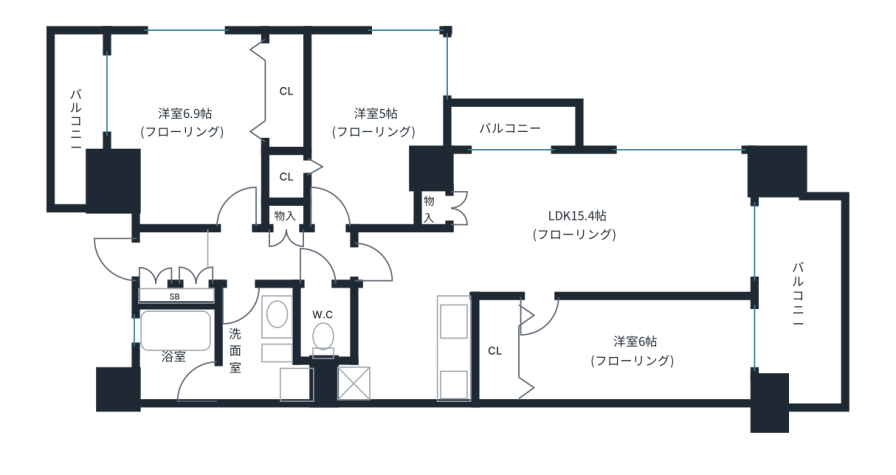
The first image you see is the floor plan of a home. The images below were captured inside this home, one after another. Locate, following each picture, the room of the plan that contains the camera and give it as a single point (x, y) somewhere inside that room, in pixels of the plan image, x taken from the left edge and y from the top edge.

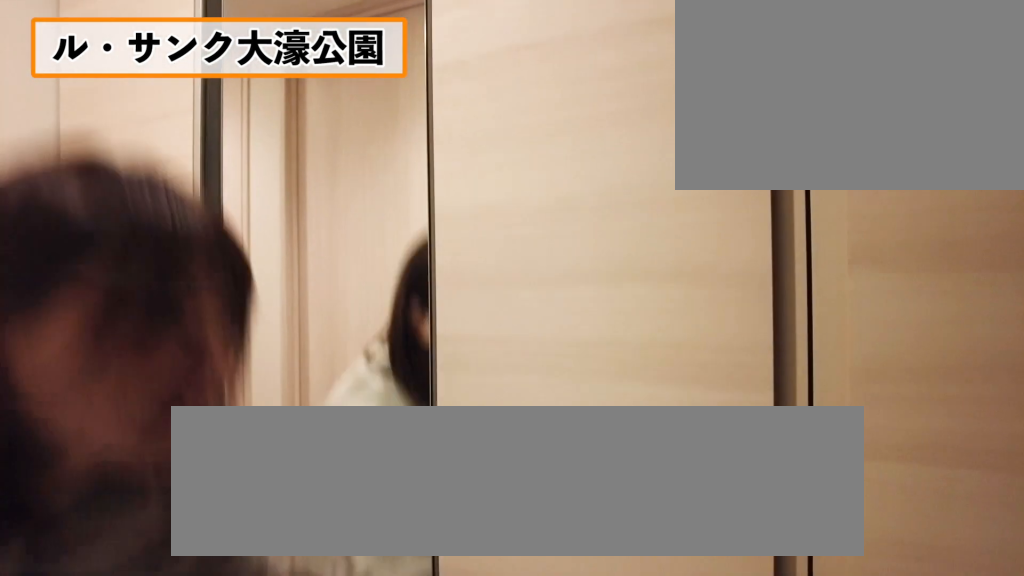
(162, 261)
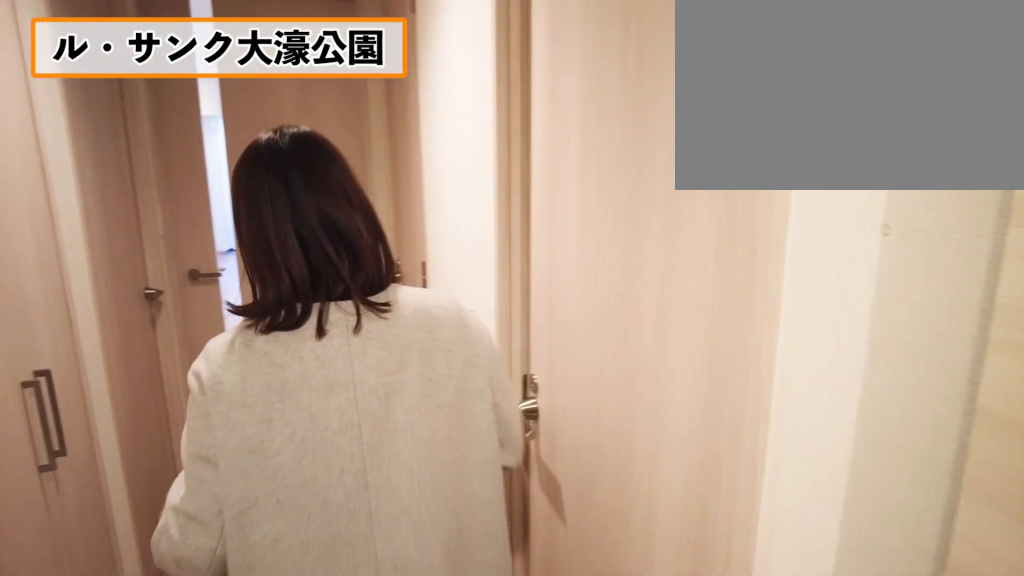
(163, 261)
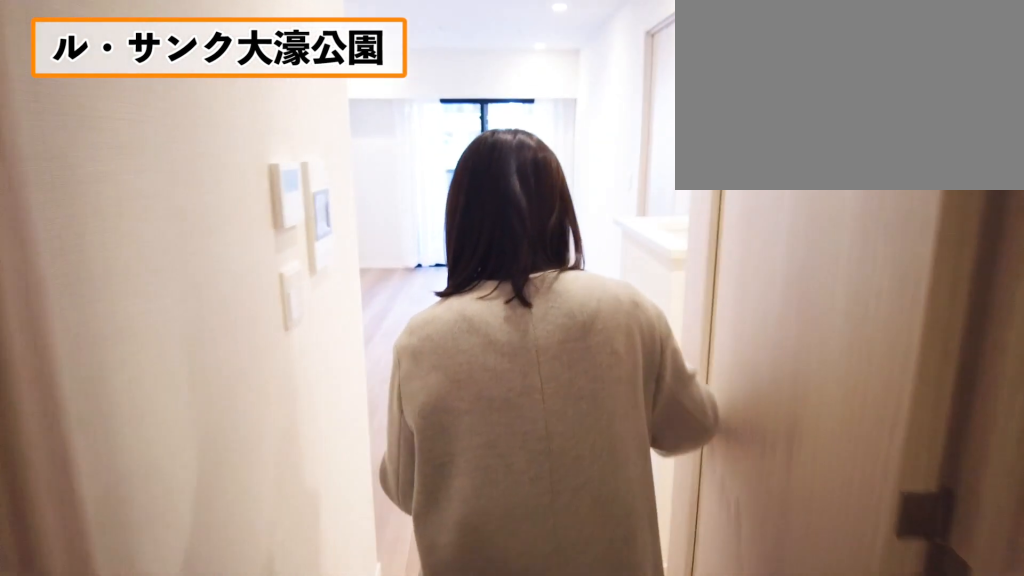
(589, 235)
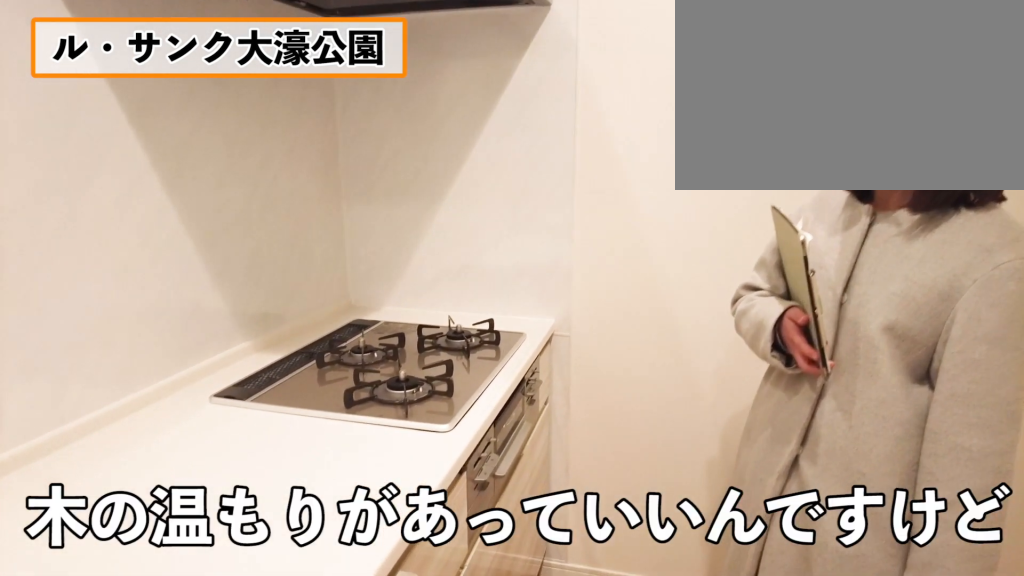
(408, 357)
